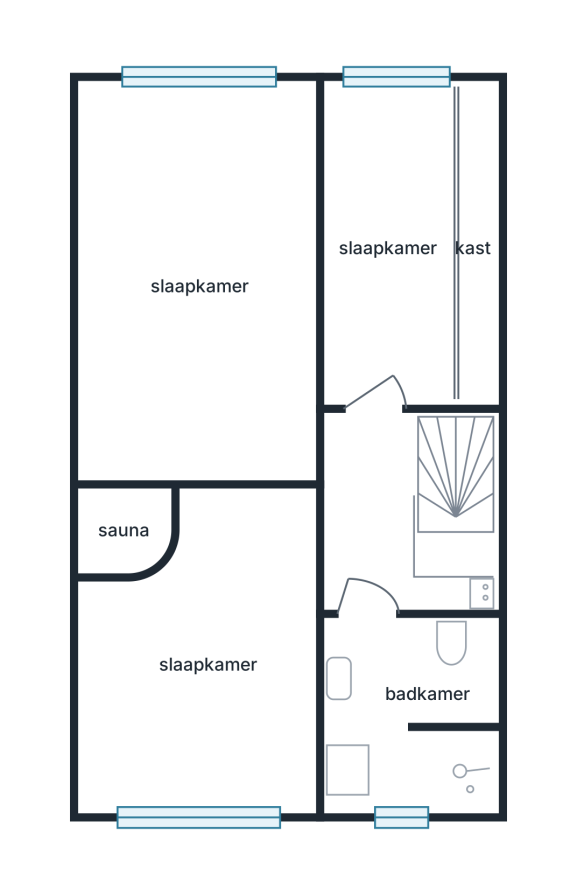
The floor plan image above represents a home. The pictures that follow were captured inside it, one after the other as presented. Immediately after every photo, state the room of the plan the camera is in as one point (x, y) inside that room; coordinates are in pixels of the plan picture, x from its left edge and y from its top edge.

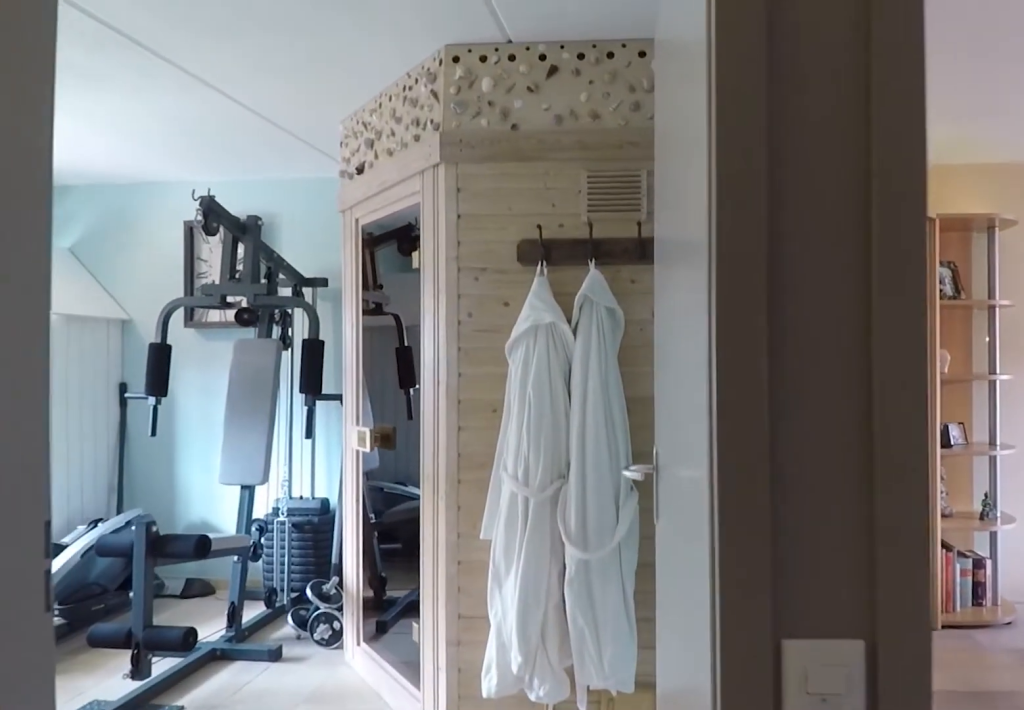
(379, 519)
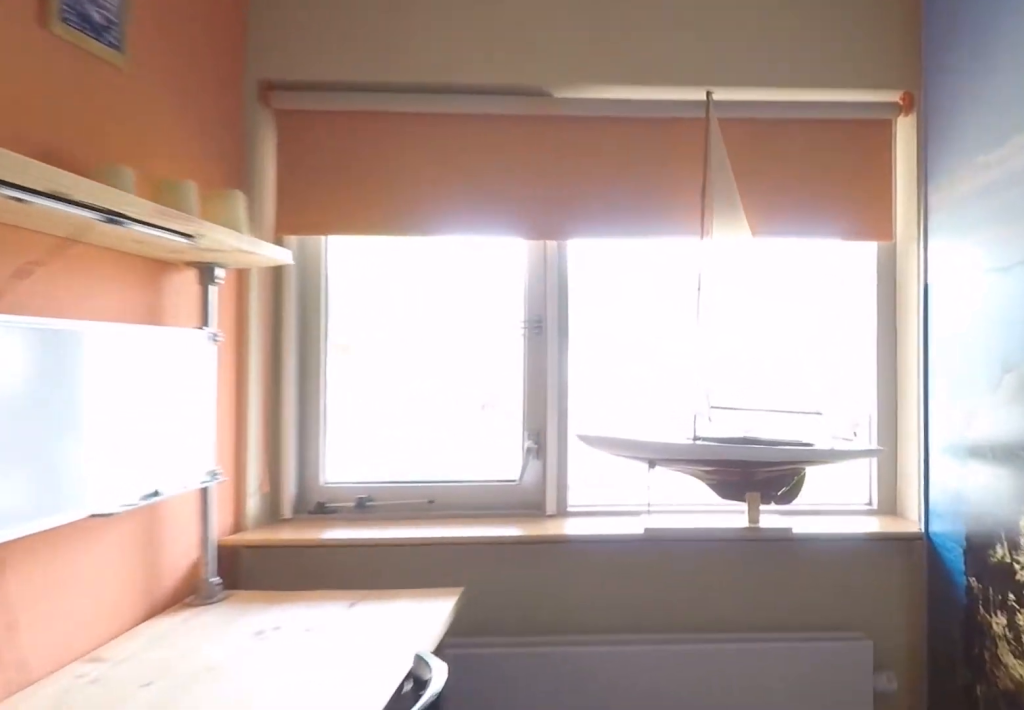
(387, 245)
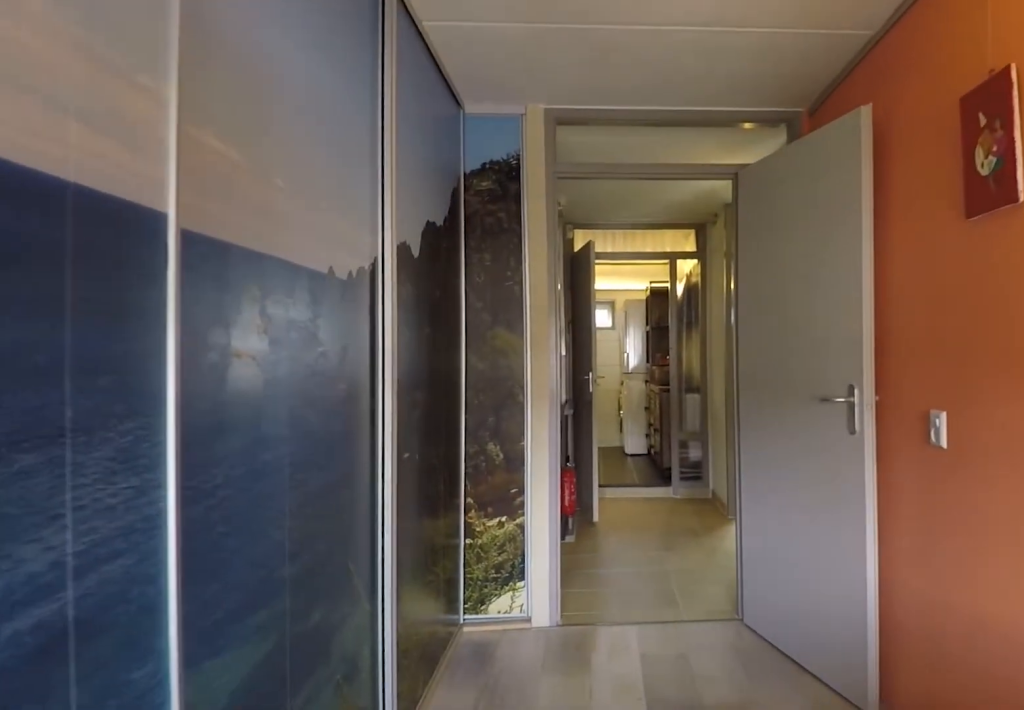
(387, 245)
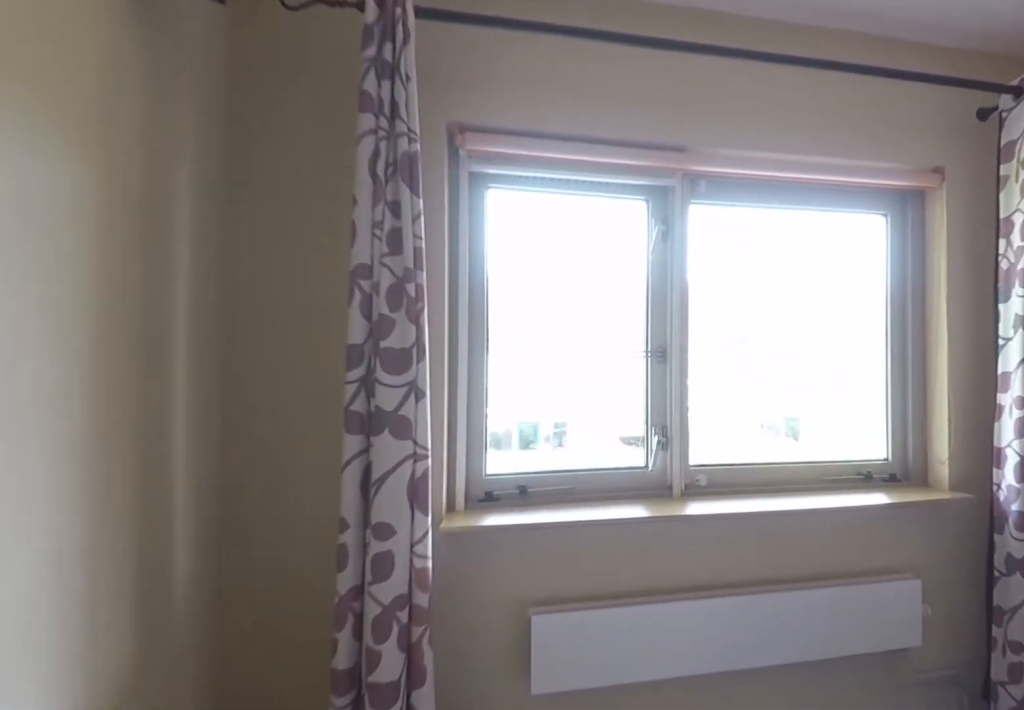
(135, 217)
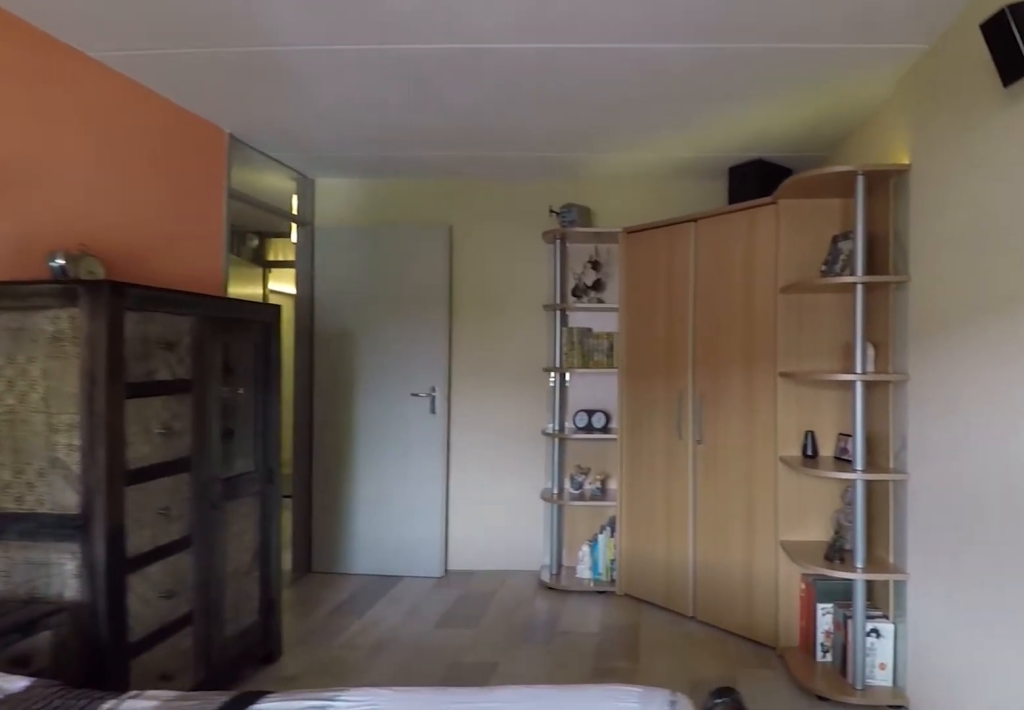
(135, 217)
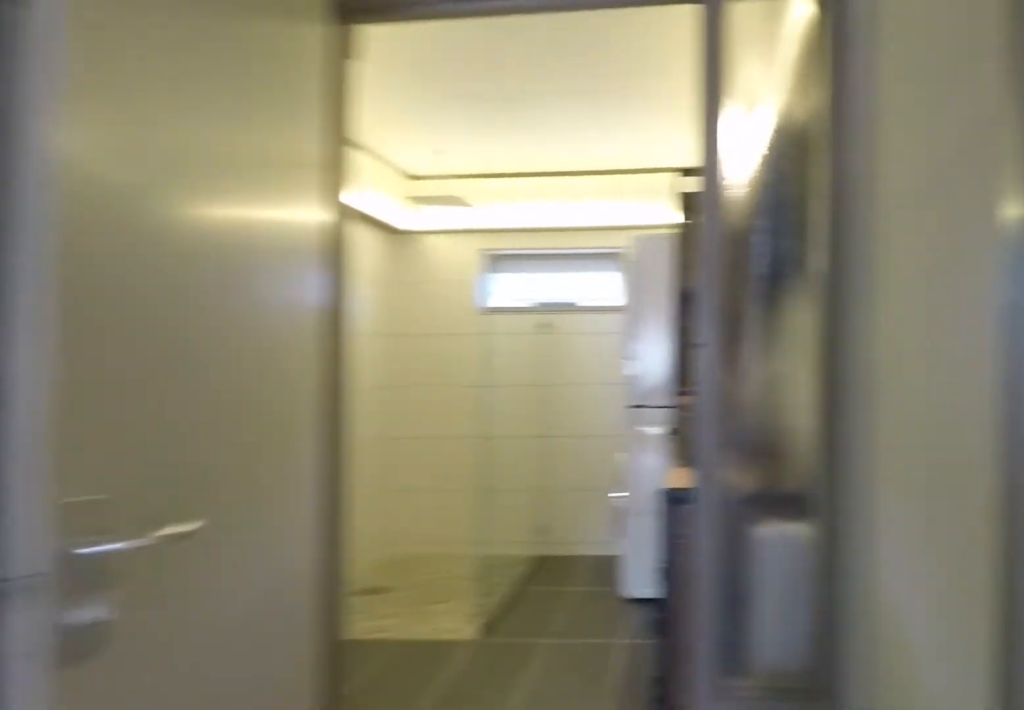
(377, 518)
